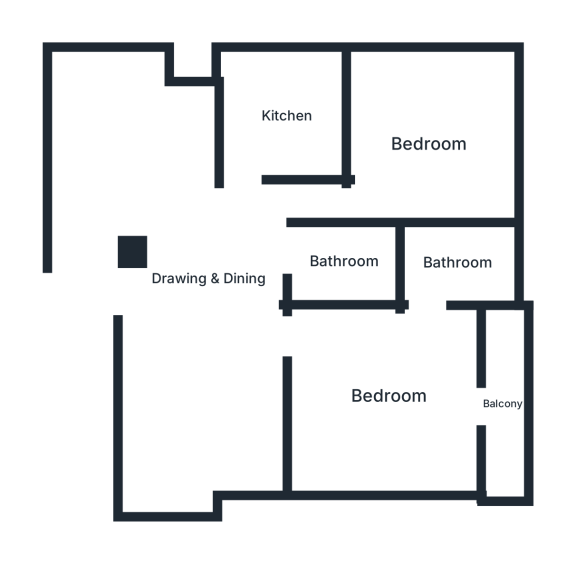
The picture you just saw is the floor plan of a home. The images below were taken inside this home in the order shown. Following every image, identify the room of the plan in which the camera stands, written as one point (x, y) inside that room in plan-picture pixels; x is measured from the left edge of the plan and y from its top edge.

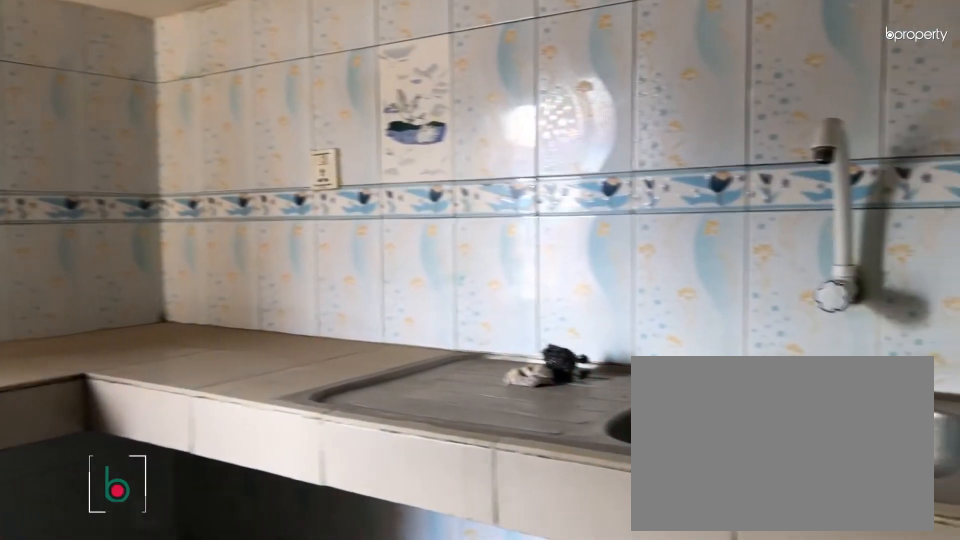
(286, 116)
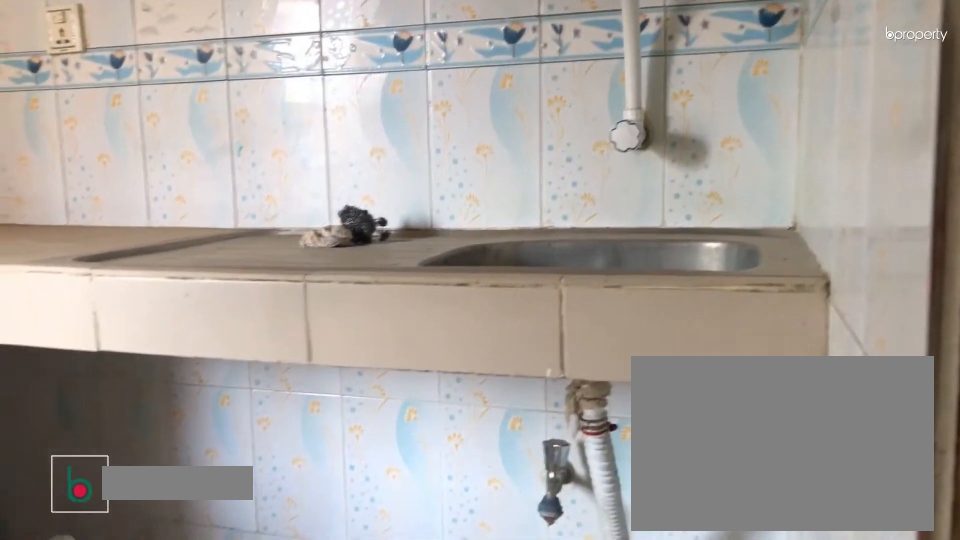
(286, 116)
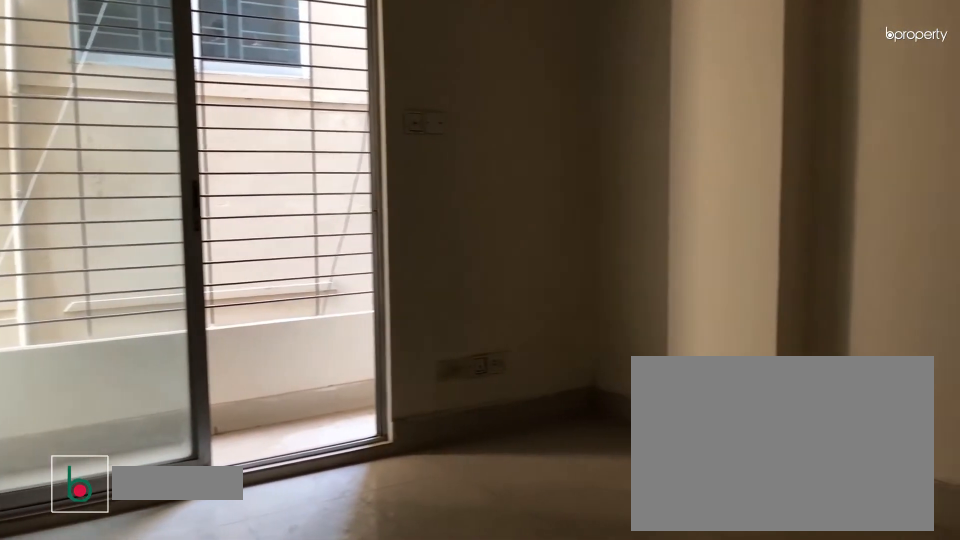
(385, 391)
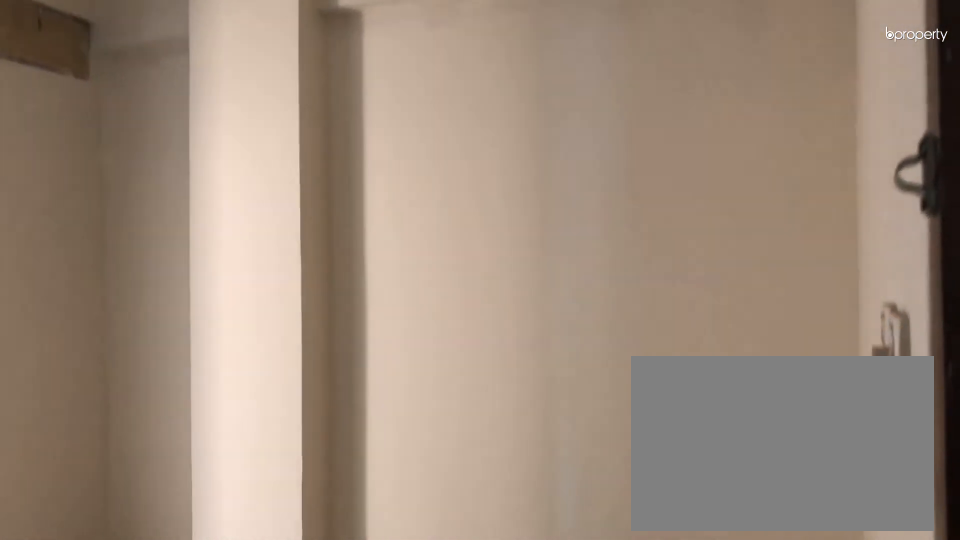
(386, 391)
